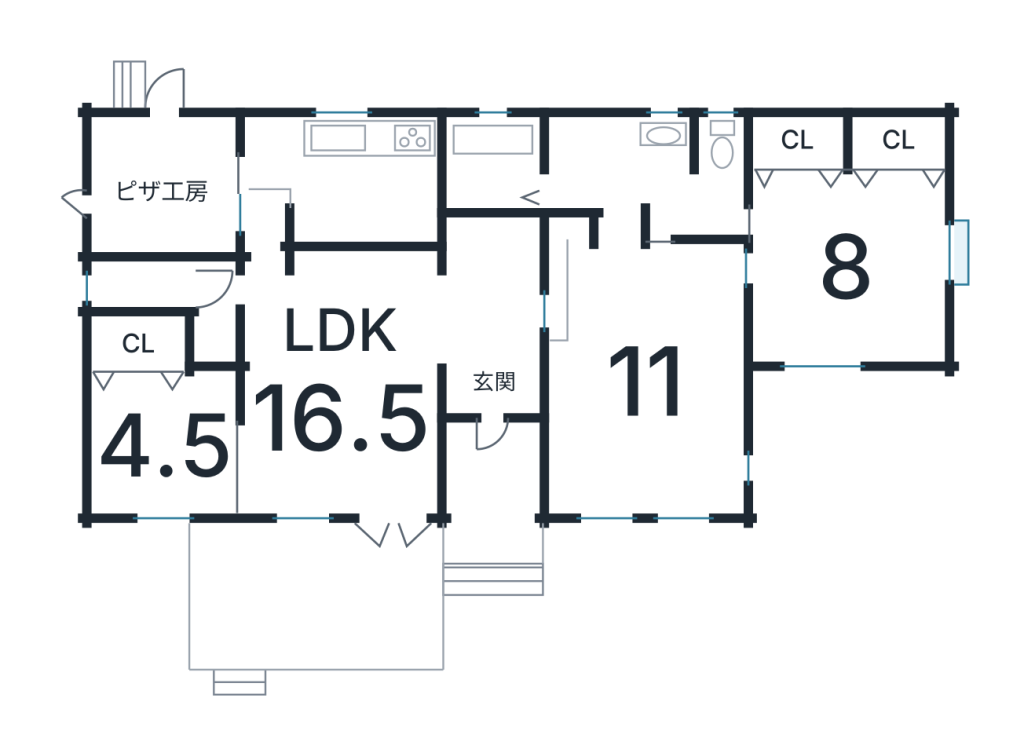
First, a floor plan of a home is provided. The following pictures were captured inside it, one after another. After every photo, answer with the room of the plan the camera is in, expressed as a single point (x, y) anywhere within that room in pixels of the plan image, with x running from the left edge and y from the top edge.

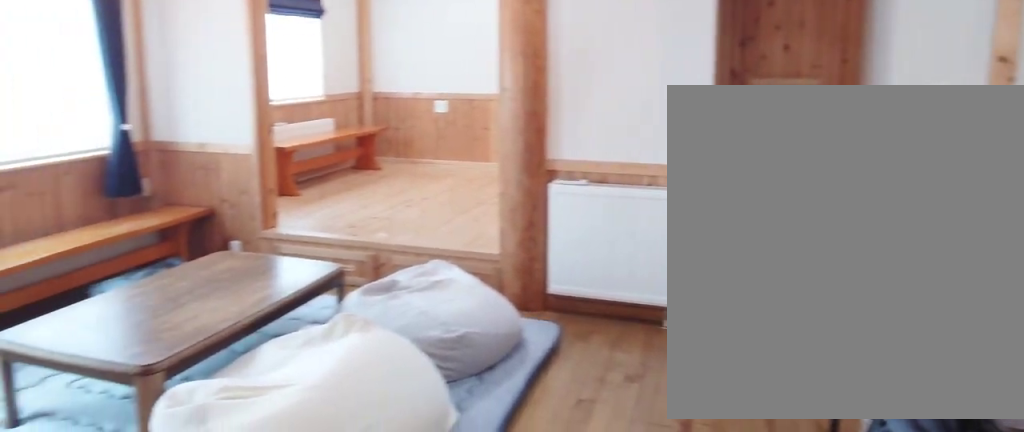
(333, 393)
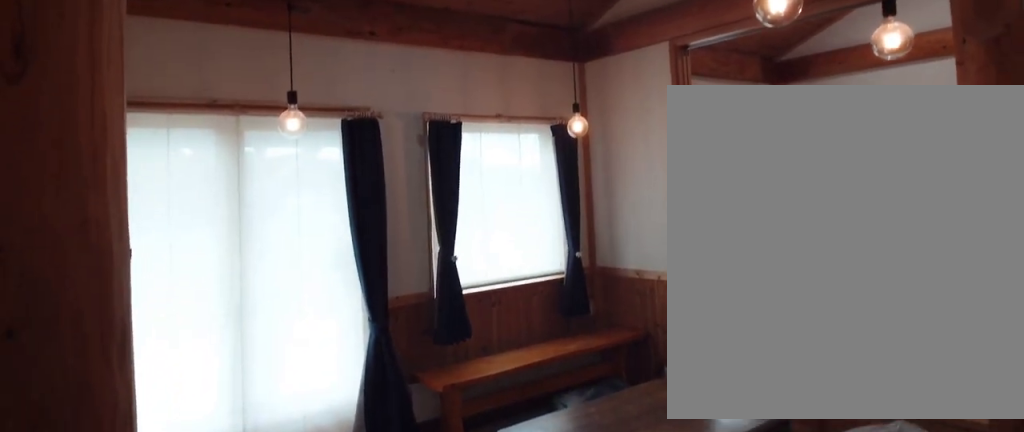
(333, 393)
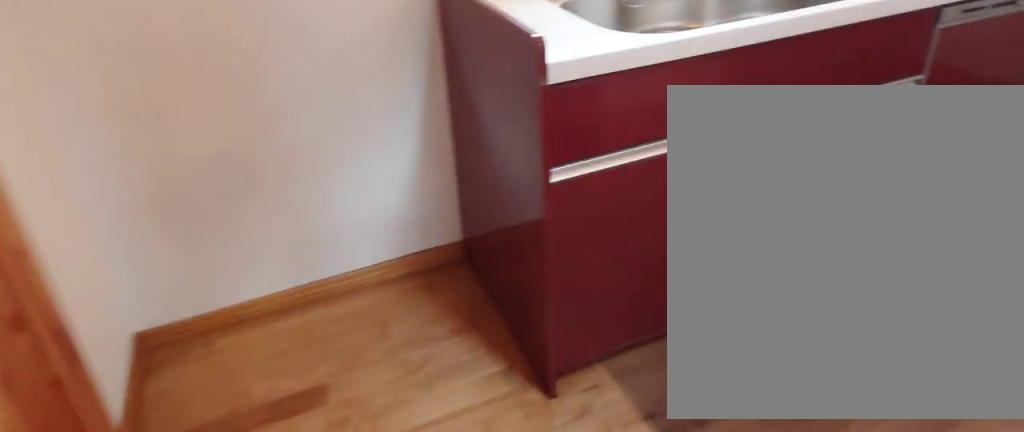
(344, 192)
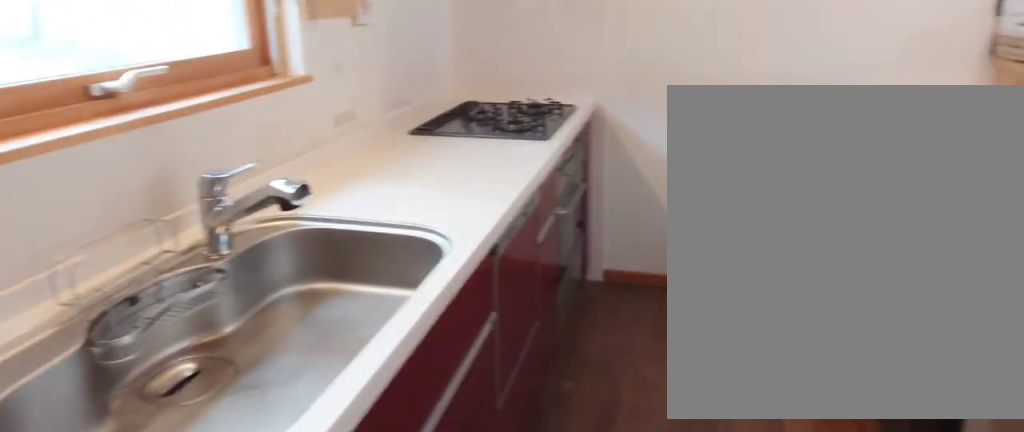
(344, 192)
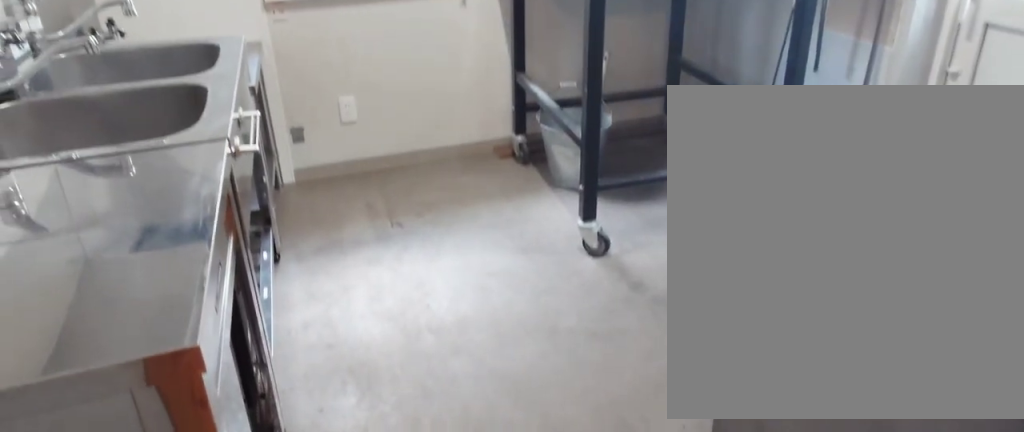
(153, 194)
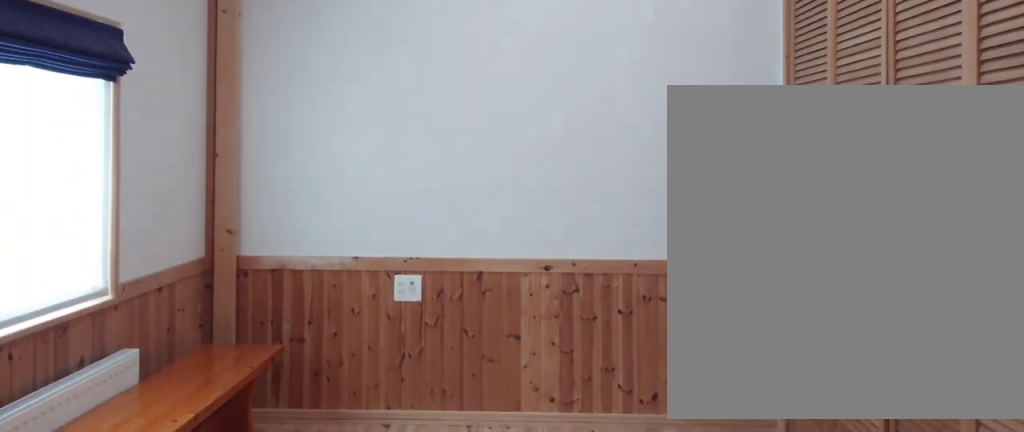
(153, 452)
